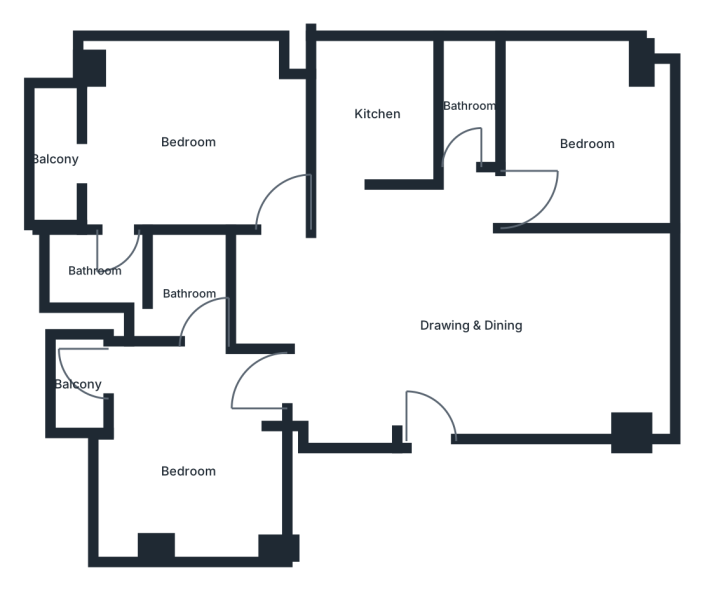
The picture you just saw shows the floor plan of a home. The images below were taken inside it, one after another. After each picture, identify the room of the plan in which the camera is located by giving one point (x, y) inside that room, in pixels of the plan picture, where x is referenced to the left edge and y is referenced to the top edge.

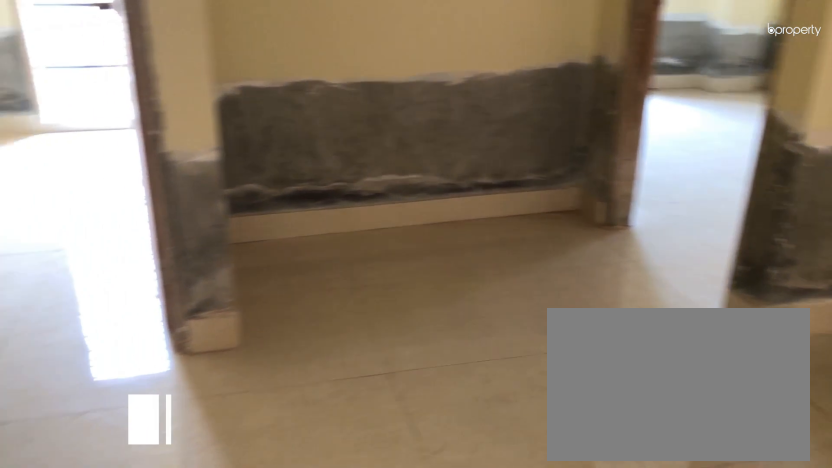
(468, 324)
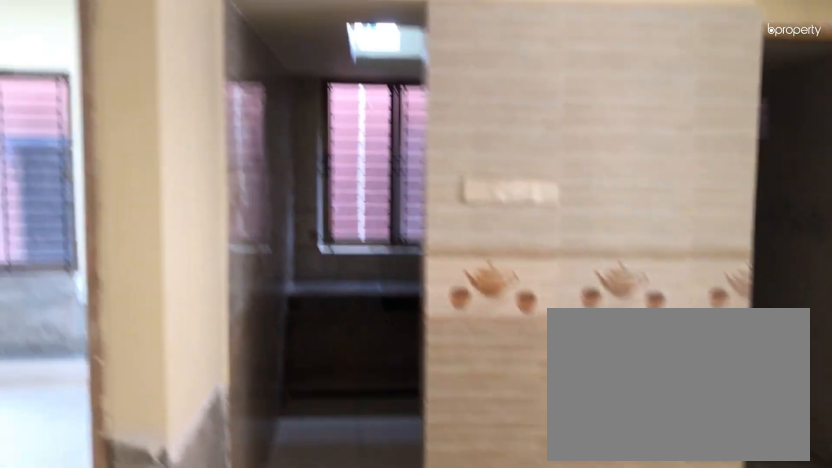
(468, 324)
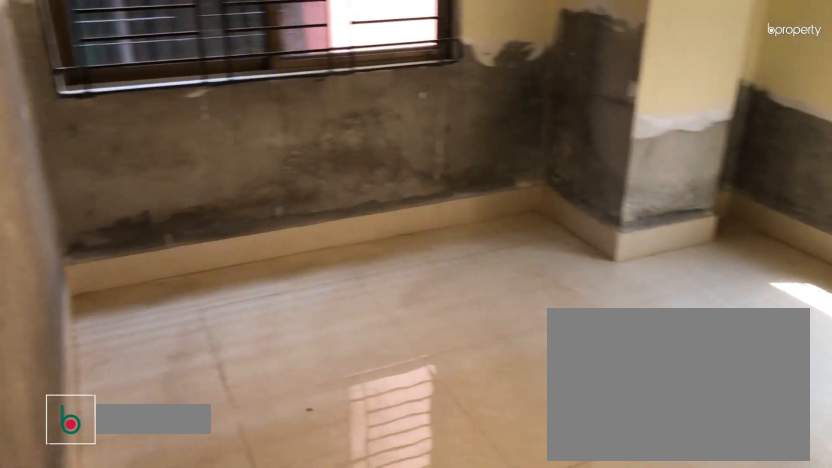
(589, 143)
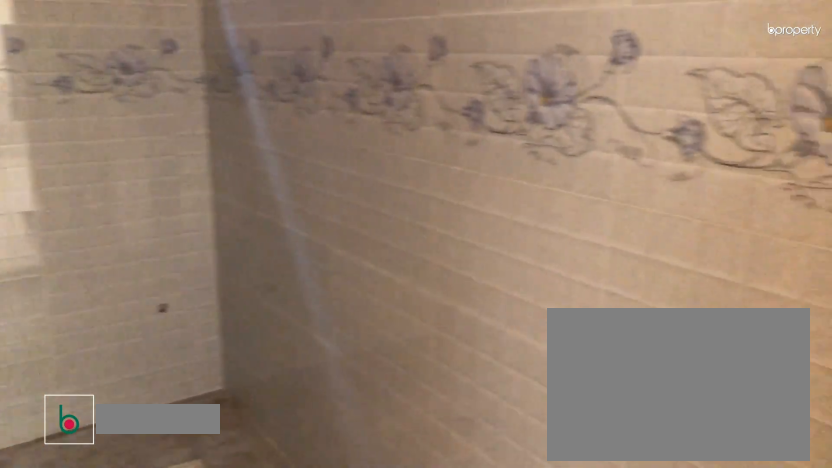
(471, 105)
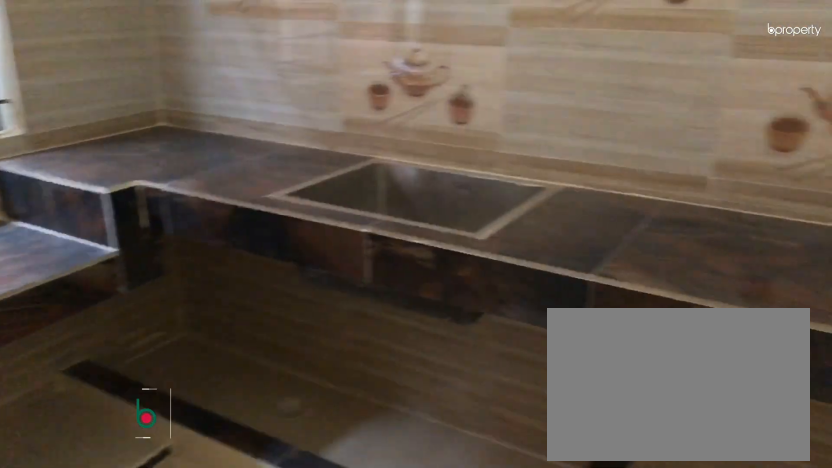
(378, 114)
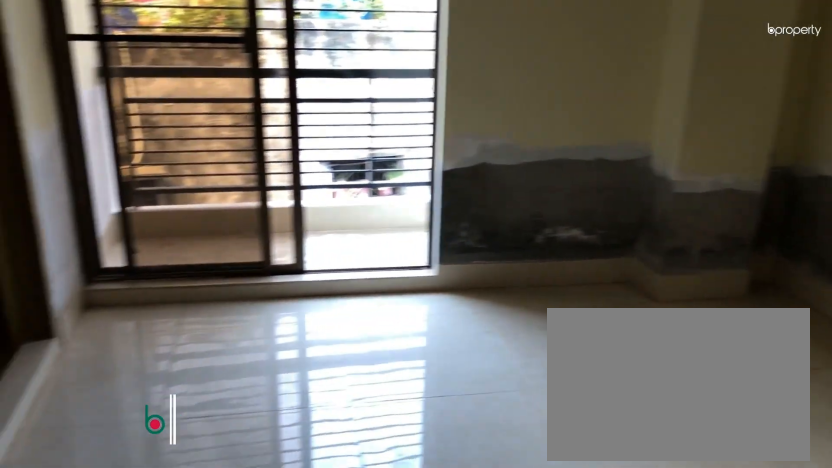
(192, 143)
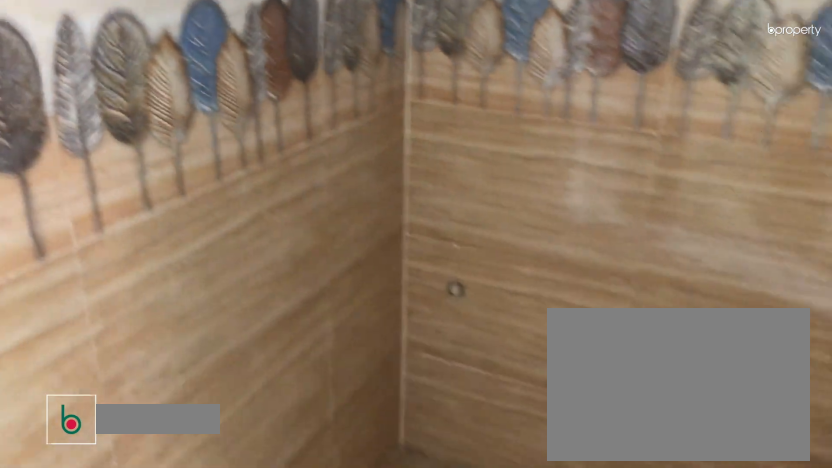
(96, 270)
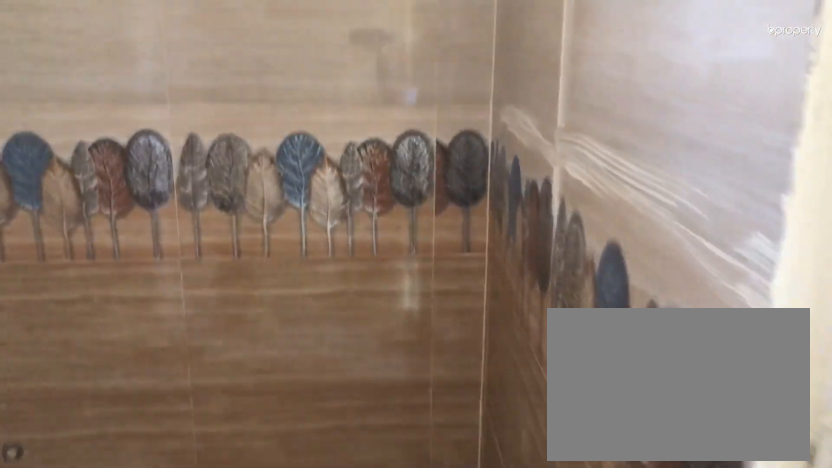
(96, 270)
